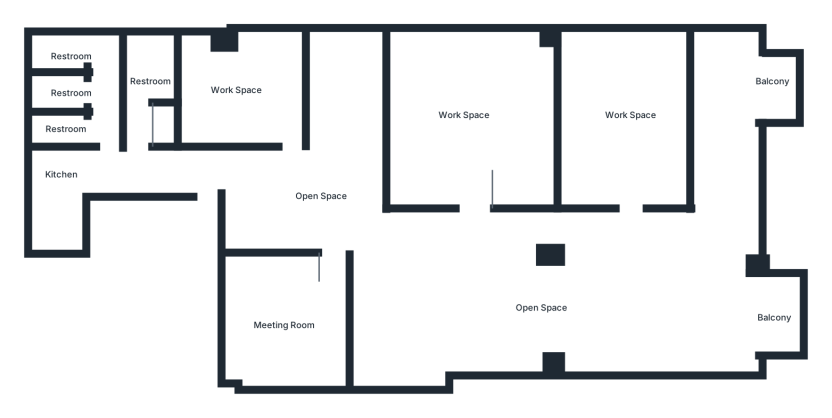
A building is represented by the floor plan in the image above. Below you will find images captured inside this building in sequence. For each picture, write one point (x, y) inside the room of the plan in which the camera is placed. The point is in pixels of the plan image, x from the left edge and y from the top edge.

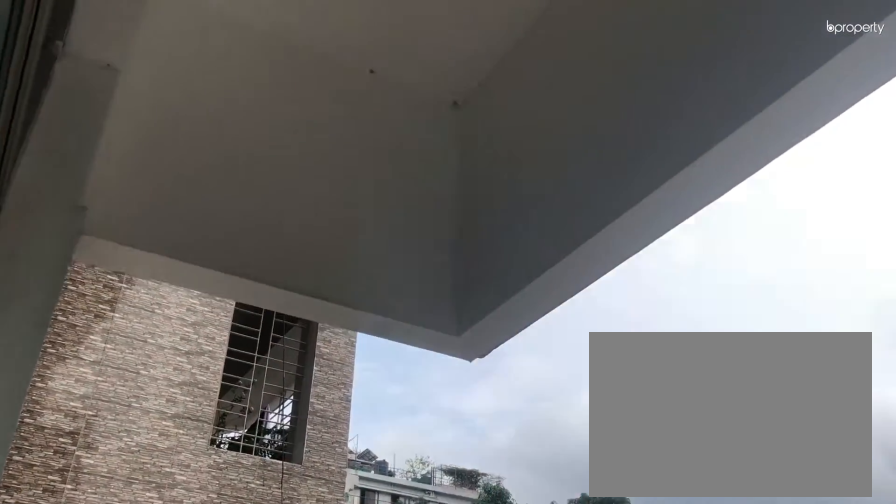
(768, 89)
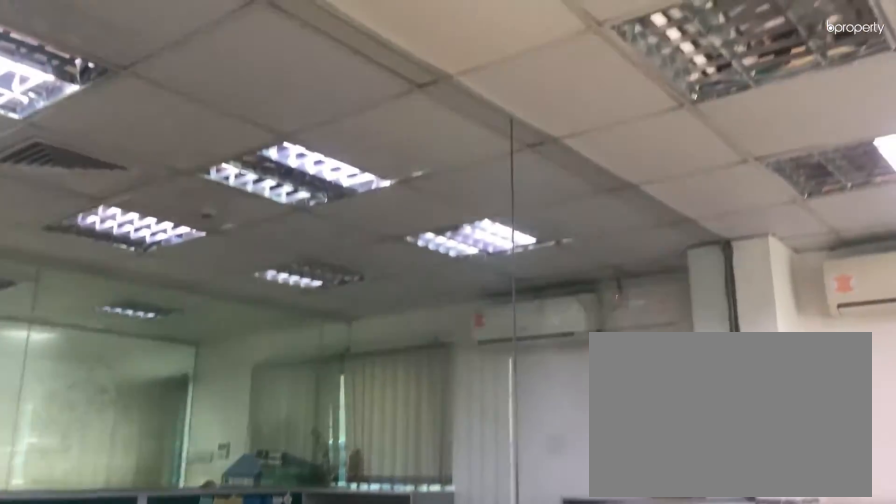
(624, 123)
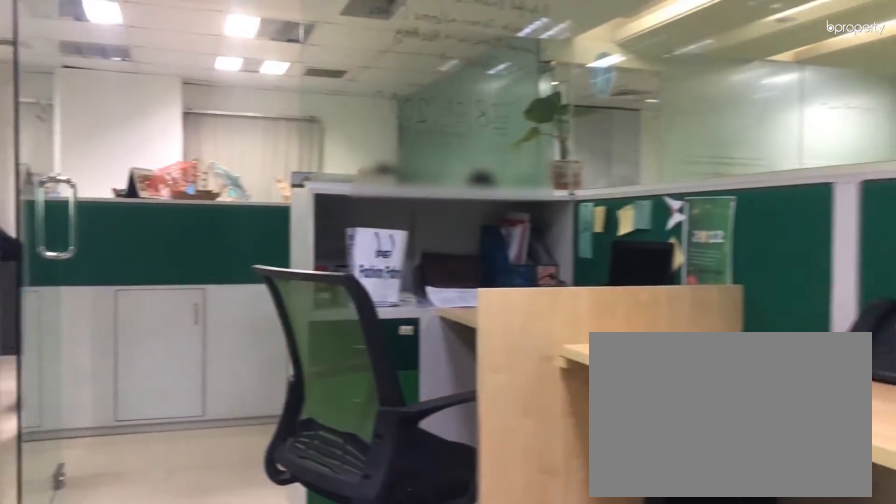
(477, 140)
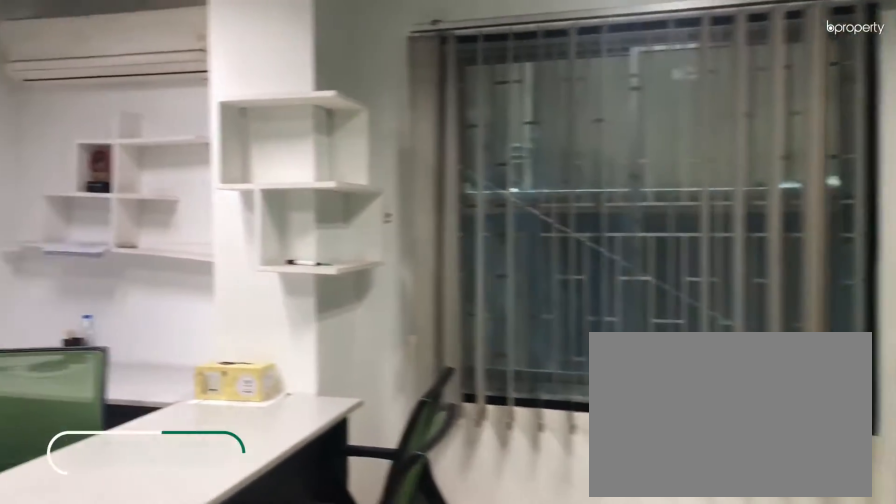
(249, 91)
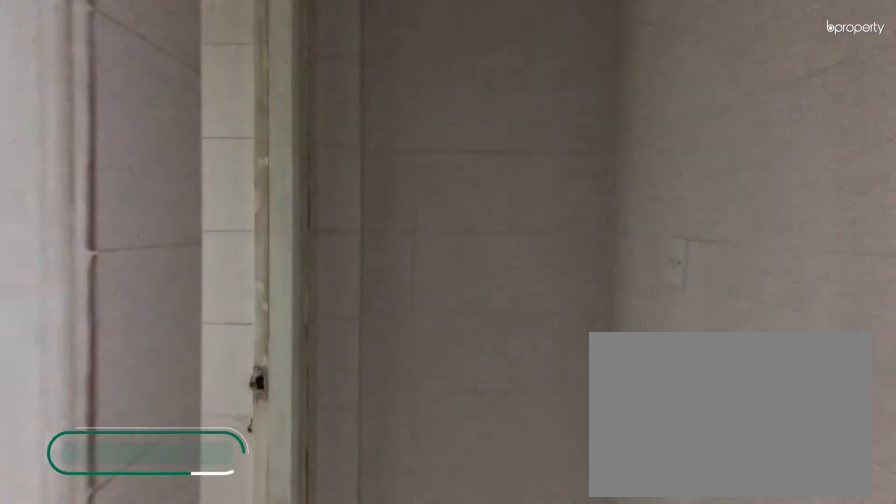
(80, 52)
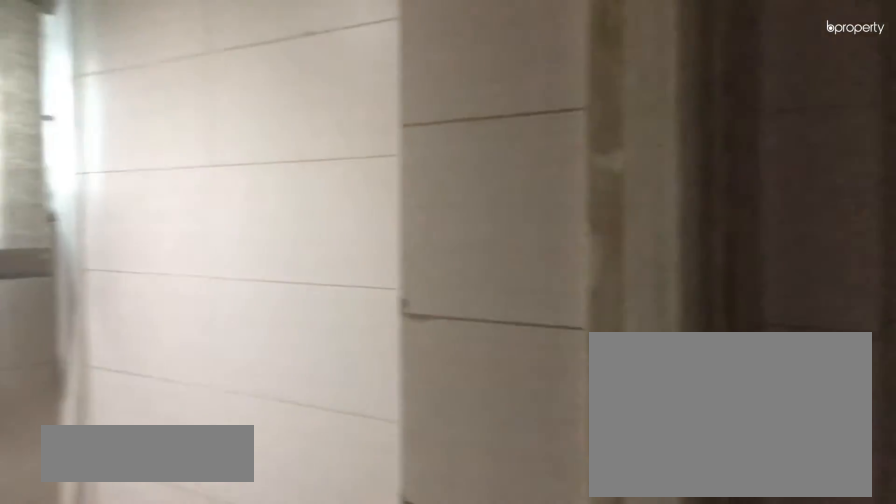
(80, 52)
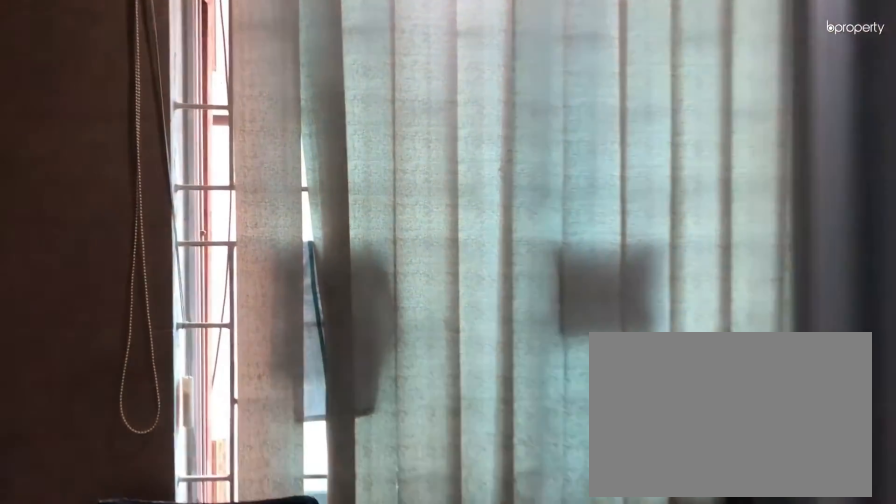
(55, 218)
